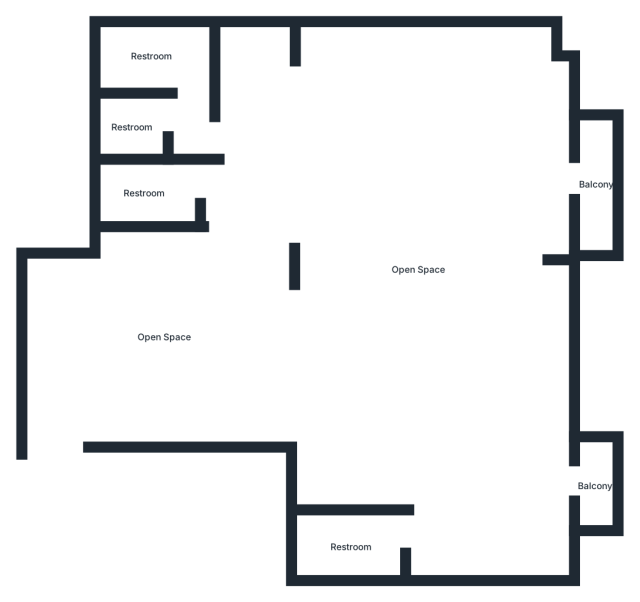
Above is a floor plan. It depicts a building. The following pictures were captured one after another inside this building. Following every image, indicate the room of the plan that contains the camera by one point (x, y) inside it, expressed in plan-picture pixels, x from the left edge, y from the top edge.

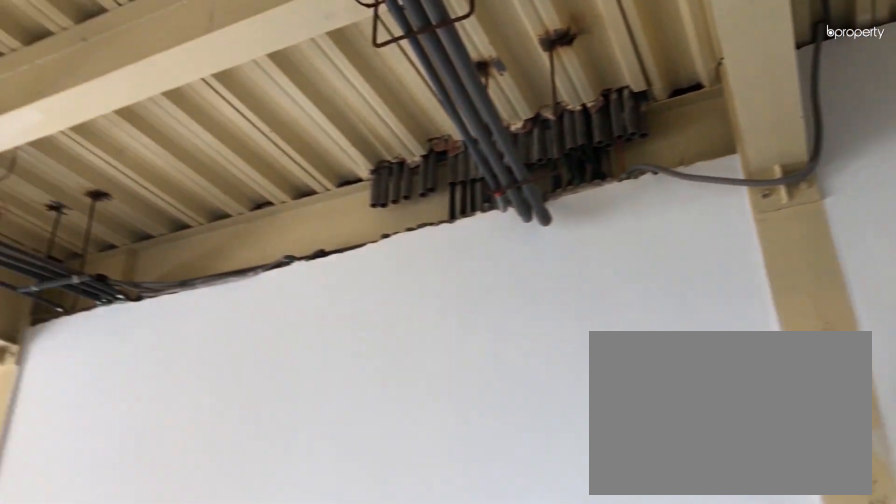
(167, 339)
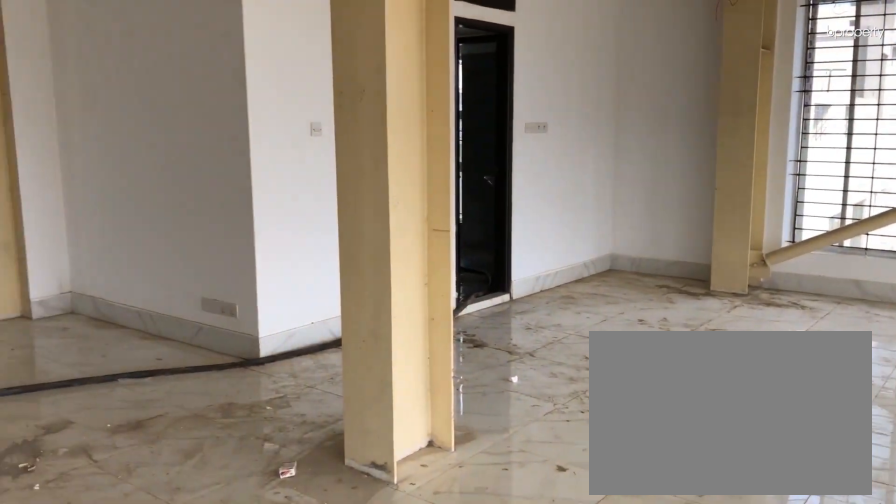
(415, 268)
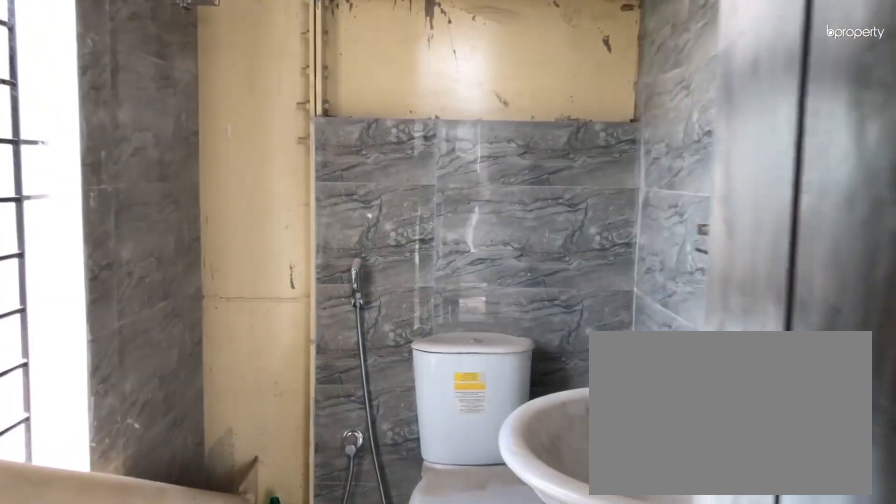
(344, 547)
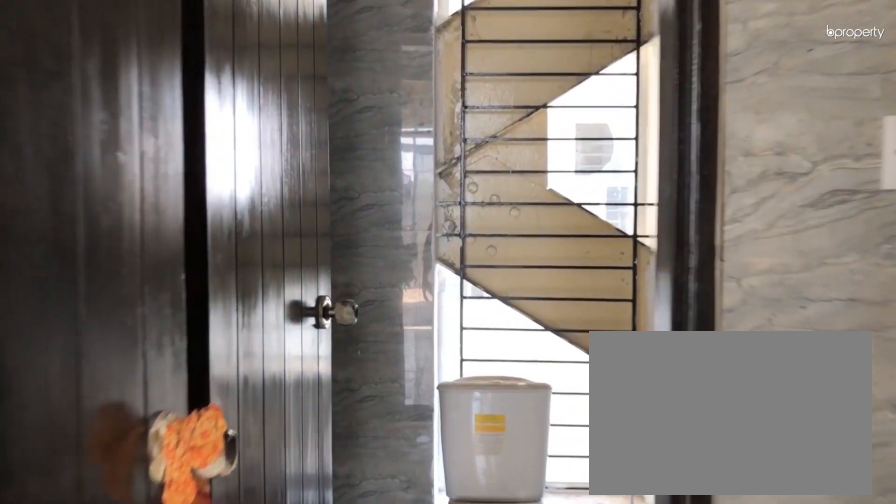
(130, 126)
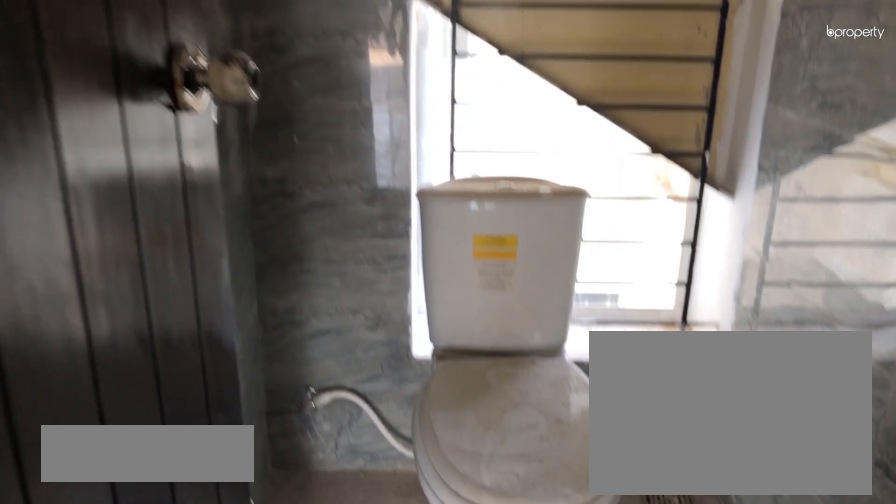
(130, 126)
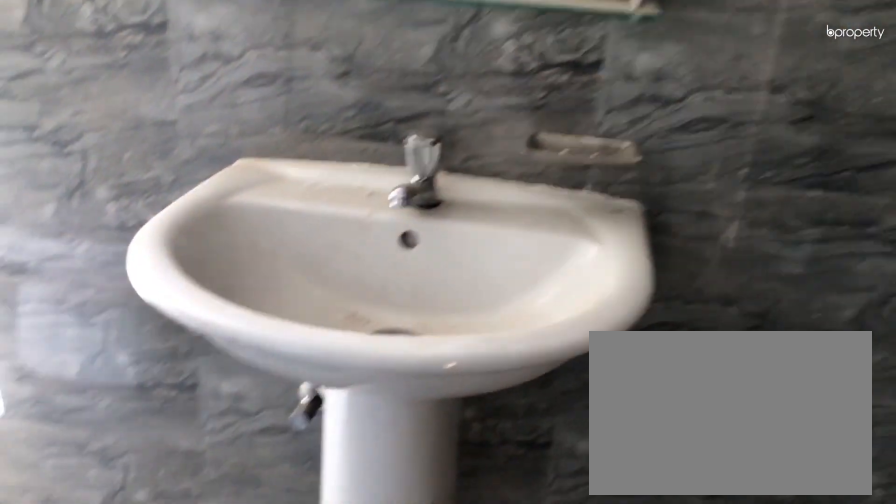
(150, 58)
